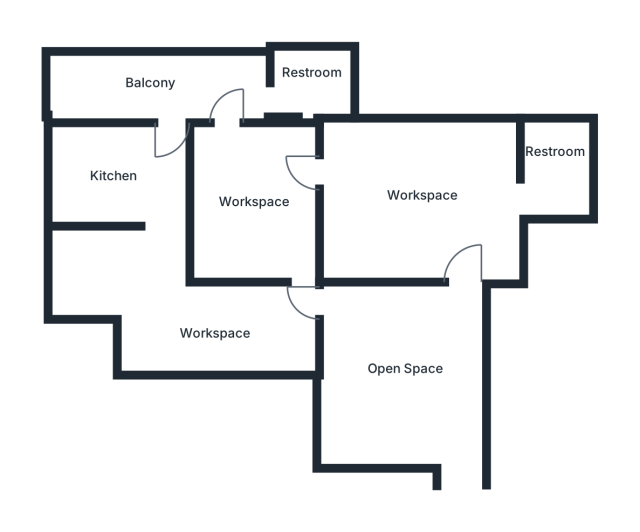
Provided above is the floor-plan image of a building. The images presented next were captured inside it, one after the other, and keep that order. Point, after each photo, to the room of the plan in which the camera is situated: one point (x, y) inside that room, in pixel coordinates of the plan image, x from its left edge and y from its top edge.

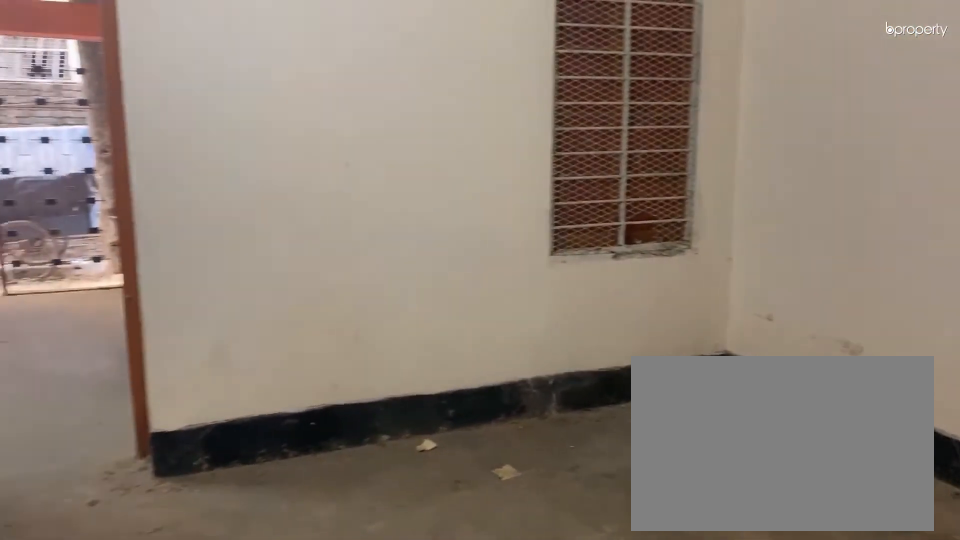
(400, 364)
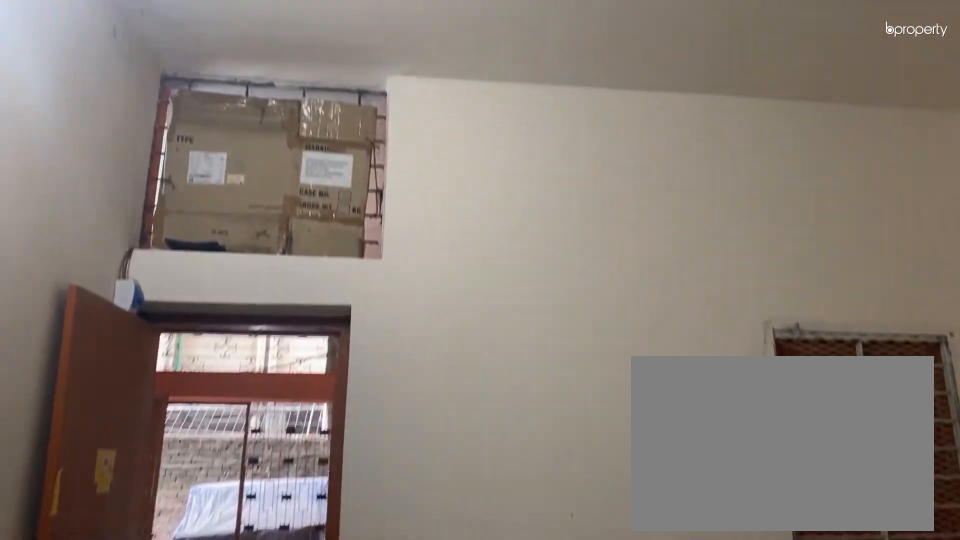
(400, 364)
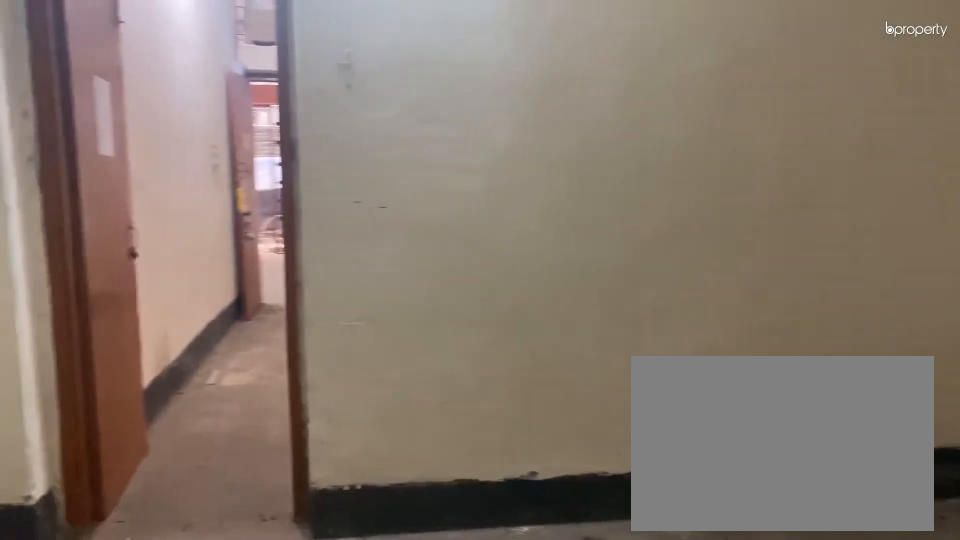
(416, 191)
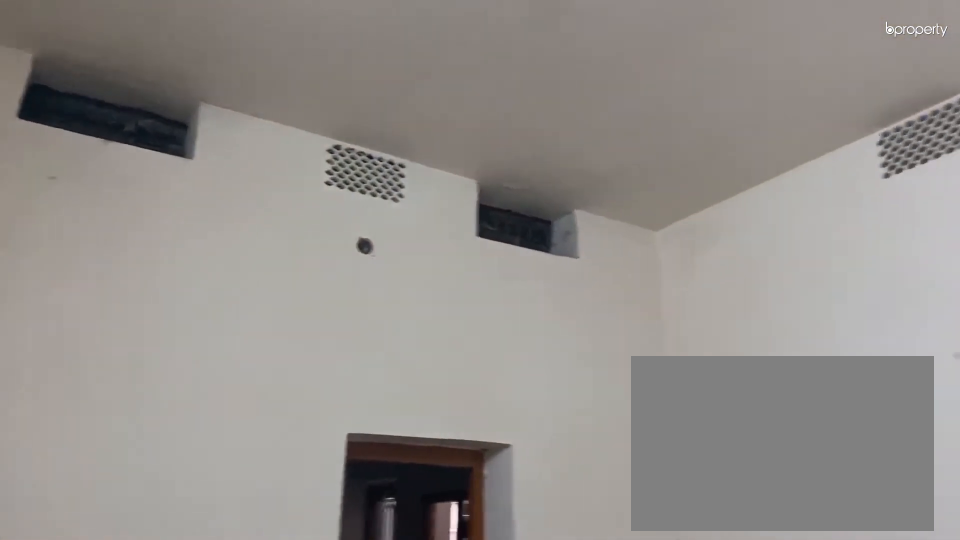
(416, 191)
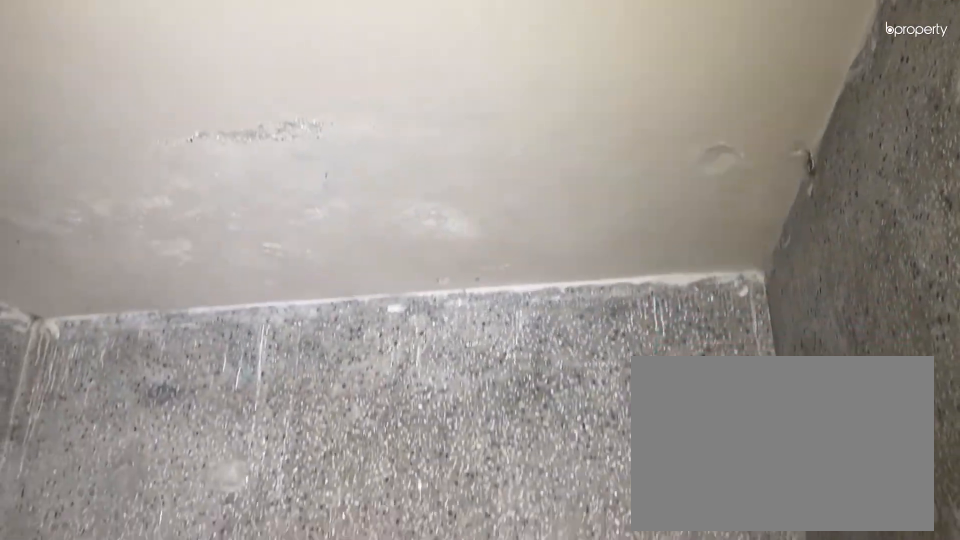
(553, 165)
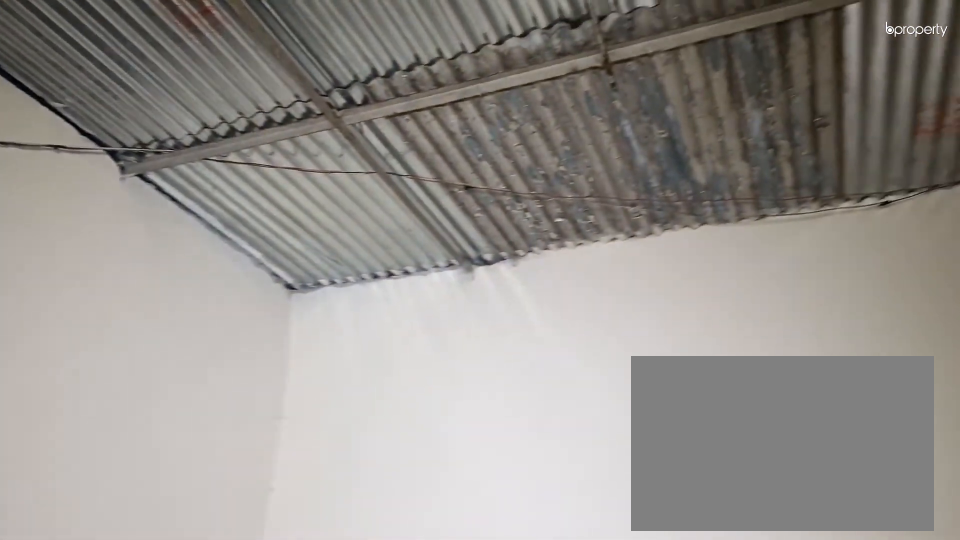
(248, 198)
